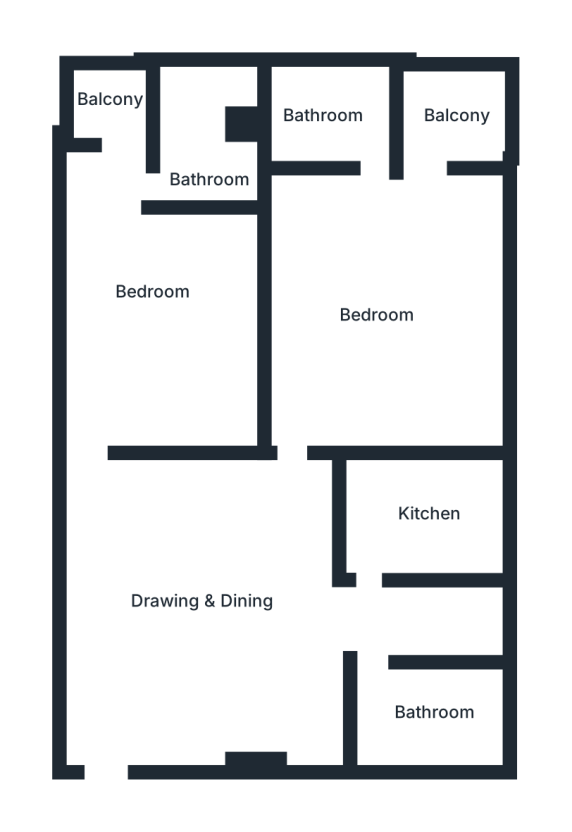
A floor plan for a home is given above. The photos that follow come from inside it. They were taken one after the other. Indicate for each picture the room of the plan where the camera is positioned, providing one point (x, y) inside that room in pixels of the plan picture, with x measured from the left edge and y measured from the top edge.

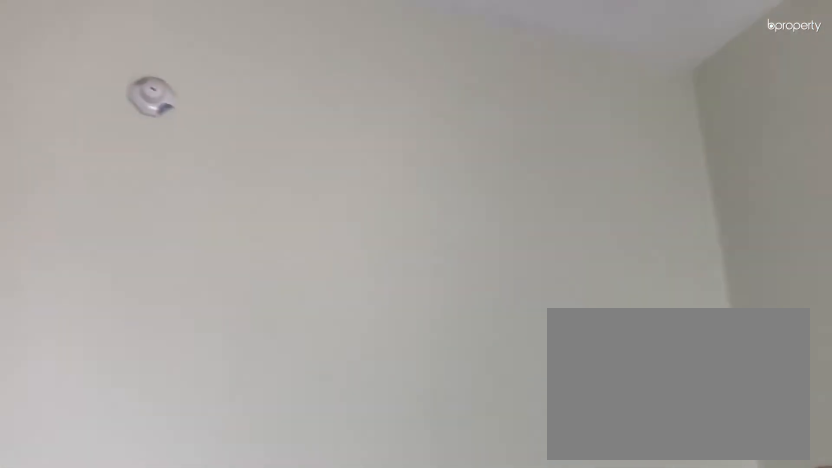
(395, 275)
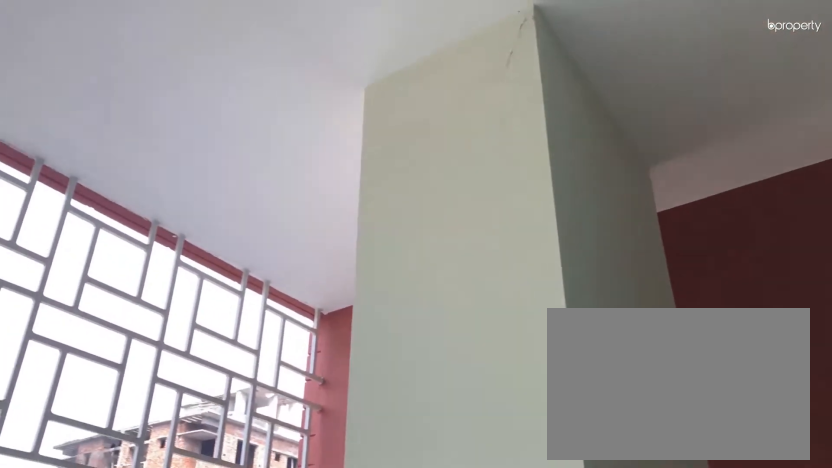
(457, 115)
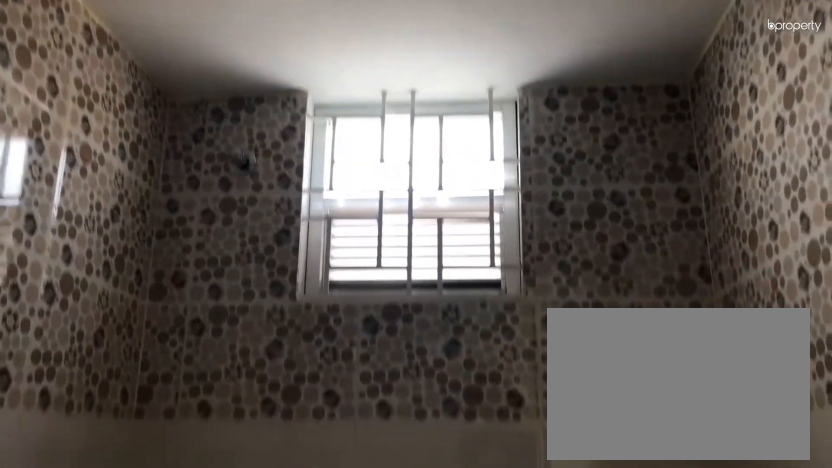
(334, 110)
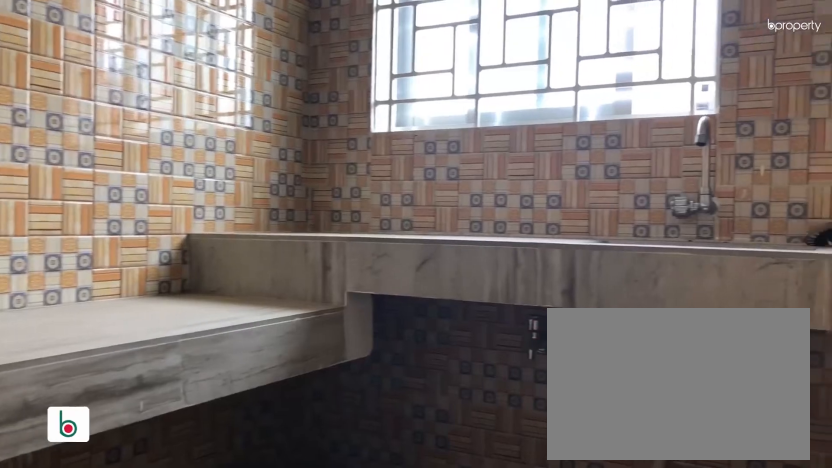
(400, 520)
